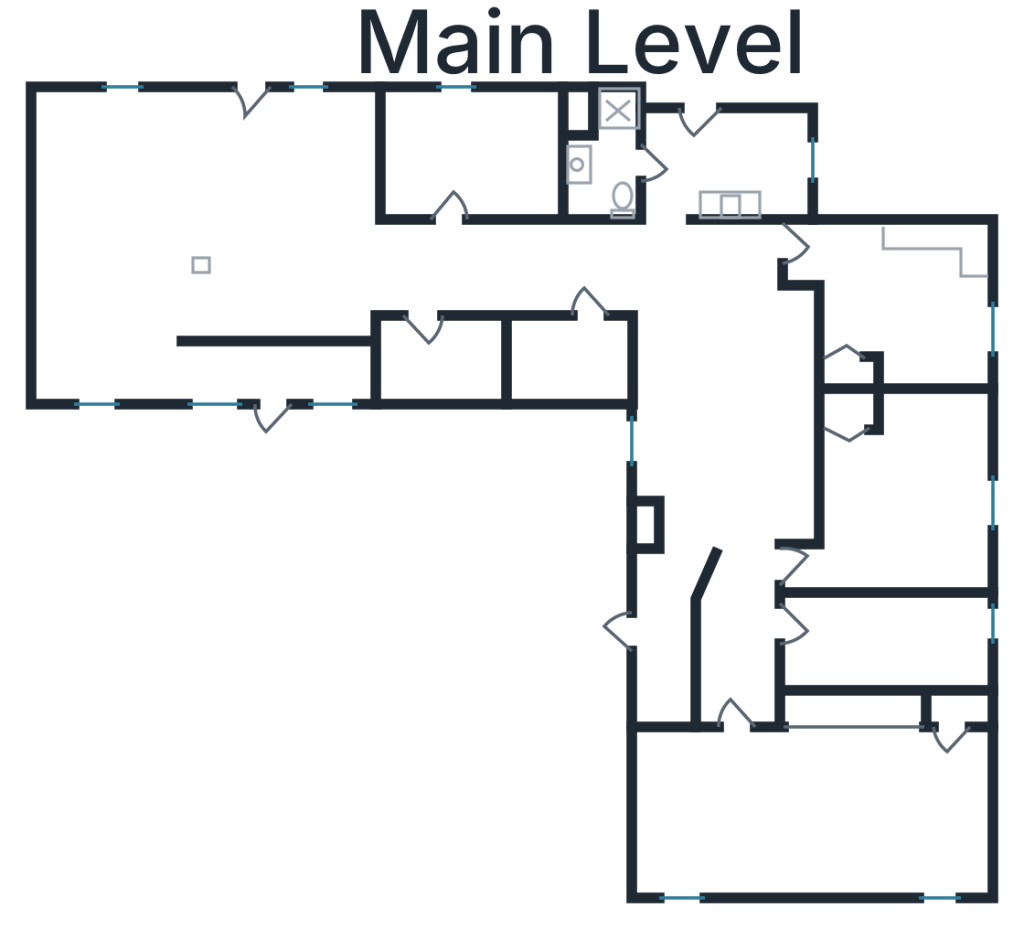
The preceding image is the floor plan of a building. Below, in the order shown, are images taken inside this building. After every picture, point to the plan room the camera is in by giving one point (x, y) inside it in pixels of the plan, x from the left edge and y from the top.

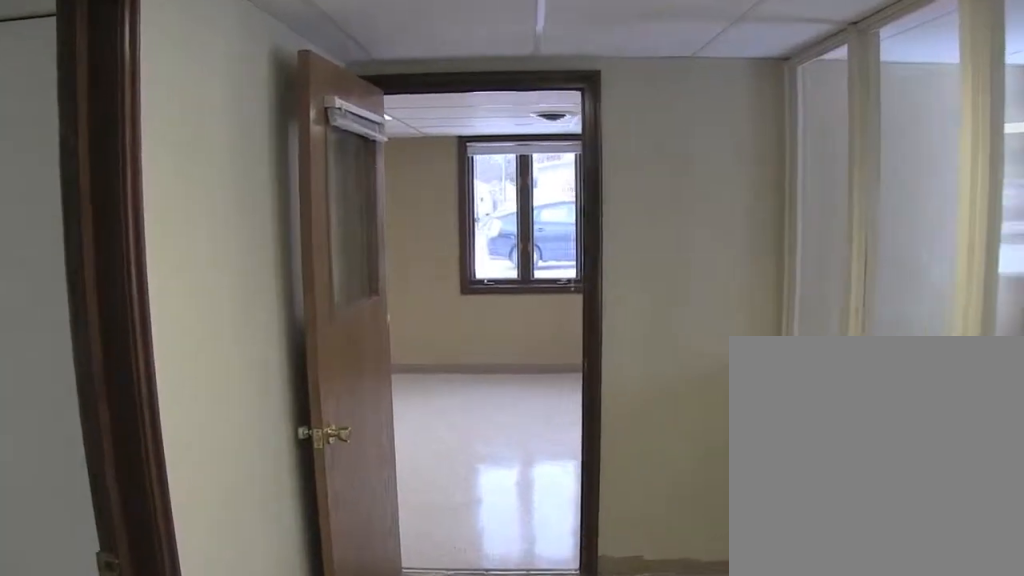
(740, 640)
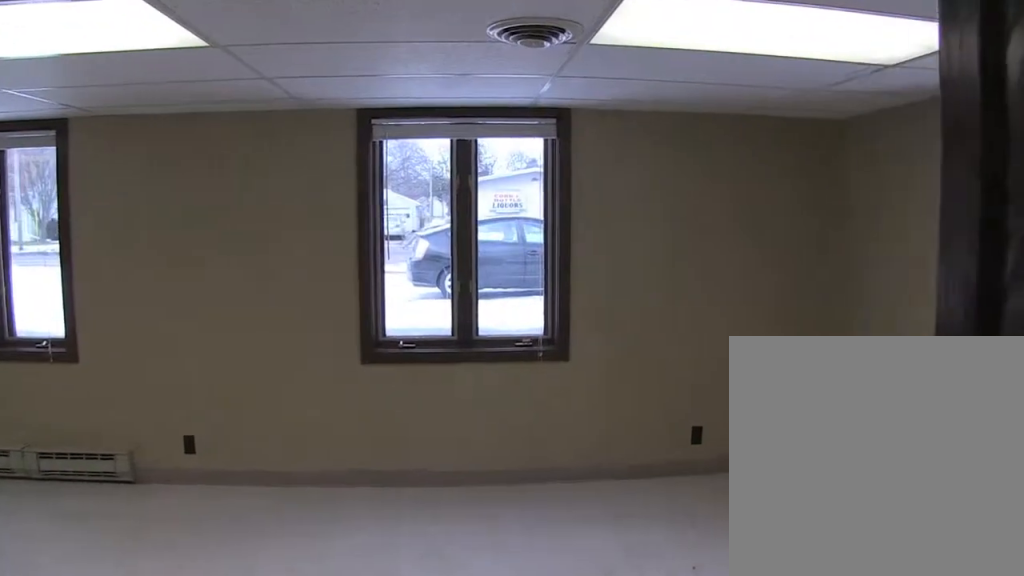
(805, 810)
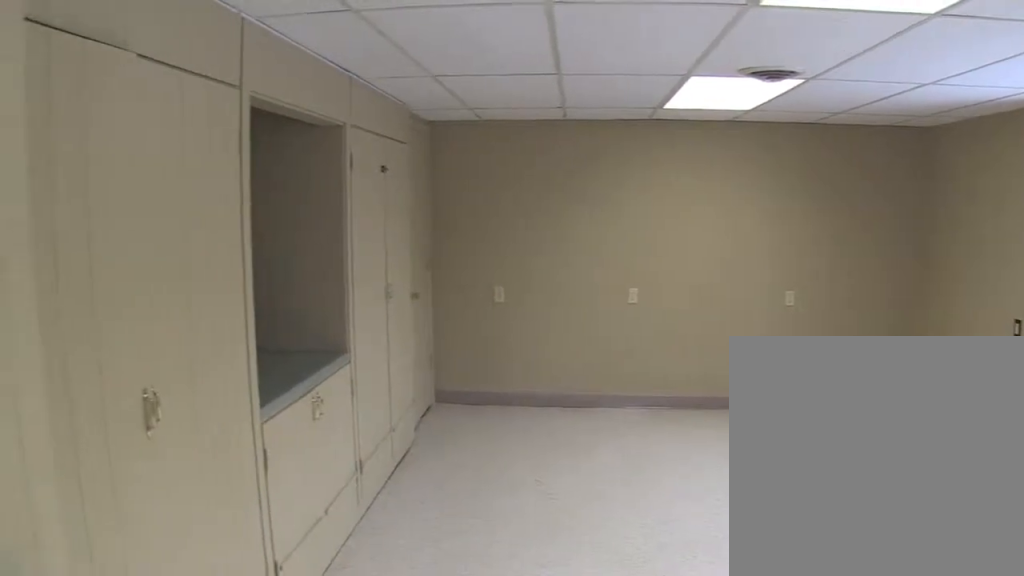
(805, 810)
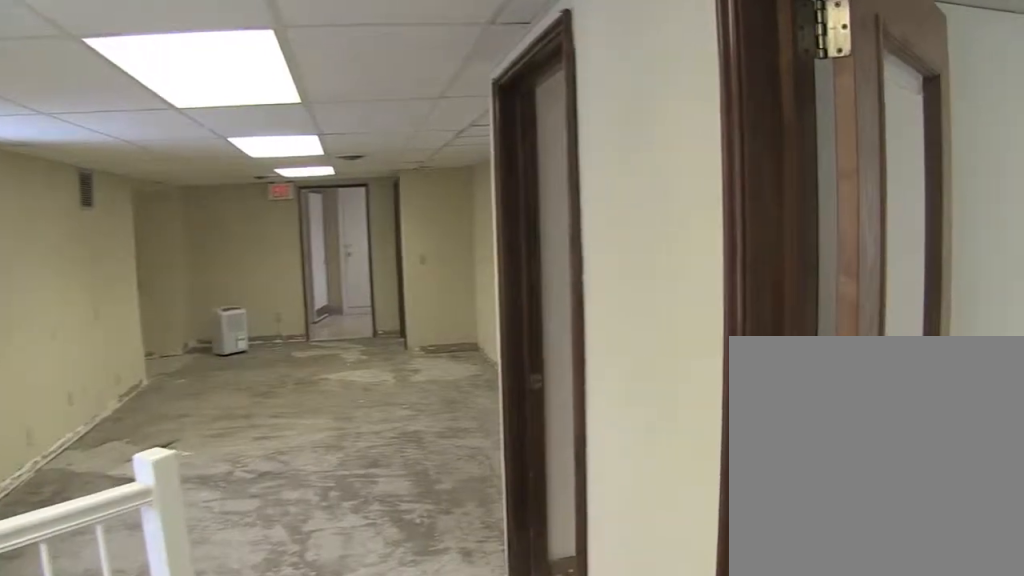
(740, 642)
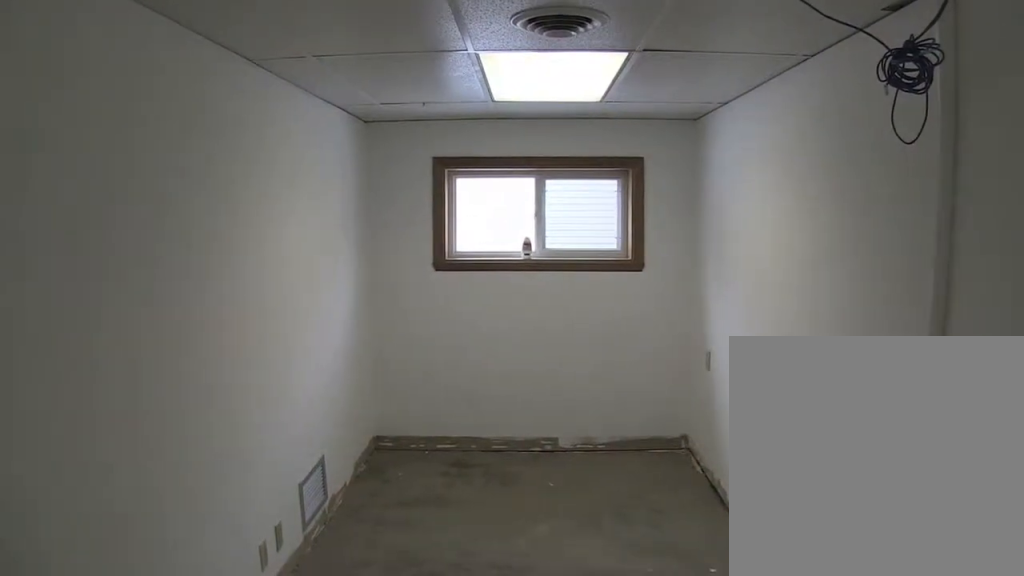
(881, 640)
